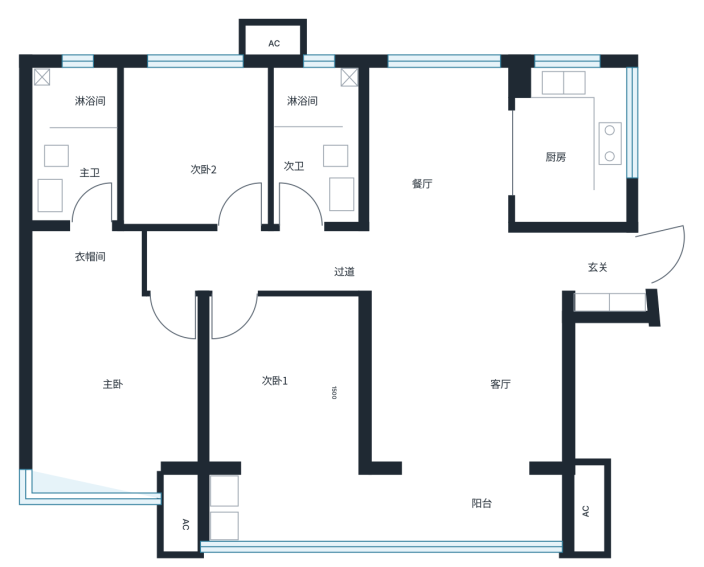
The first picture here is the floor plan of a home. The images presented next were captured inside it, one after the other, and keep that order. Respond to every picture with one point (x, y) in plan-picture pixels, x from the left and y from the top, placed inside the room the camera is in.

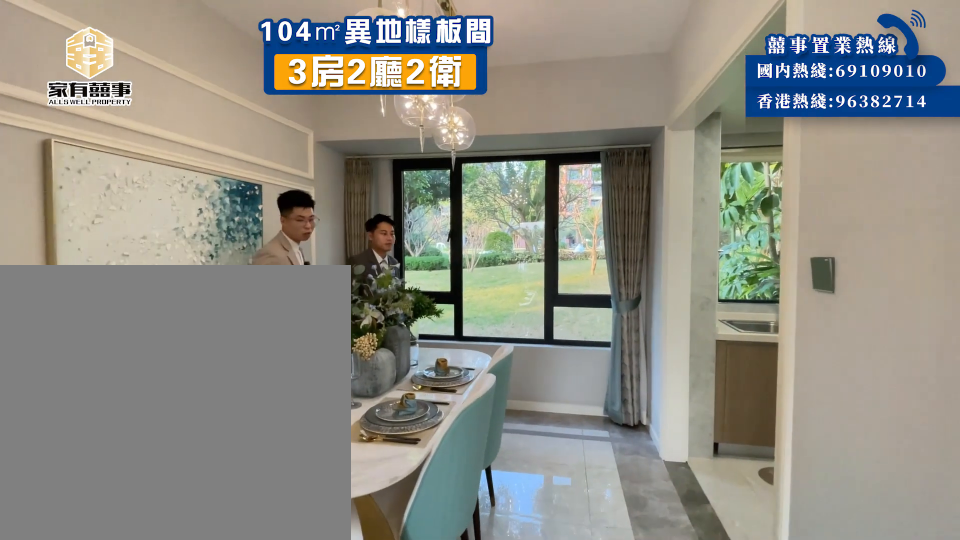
(473, 155)
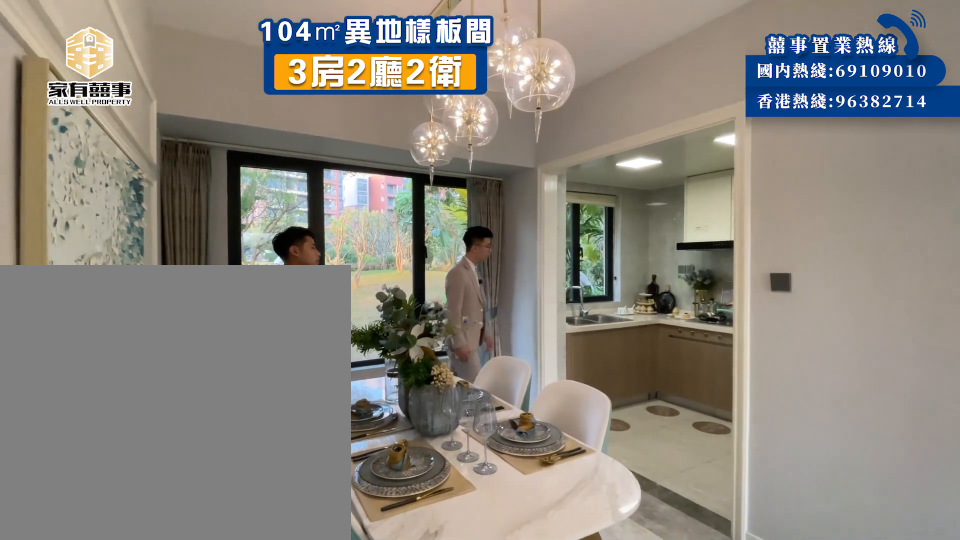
(480, 153)
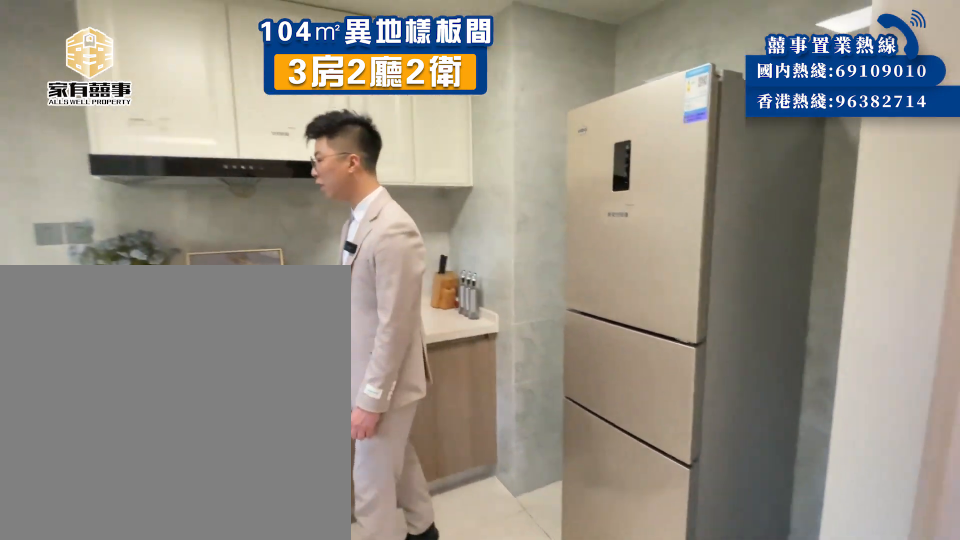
(549, 137)
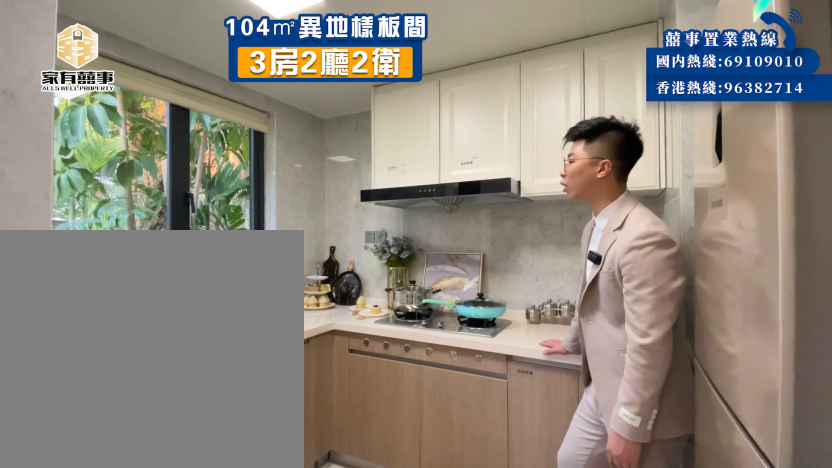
(549, 137)
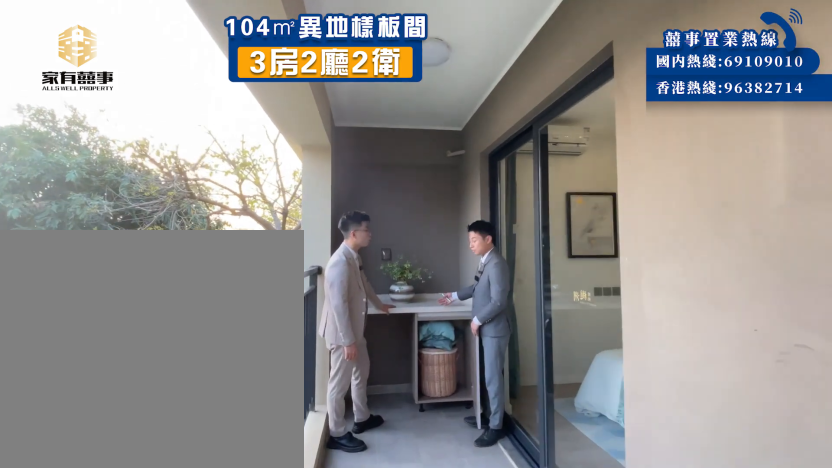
(297, 499)
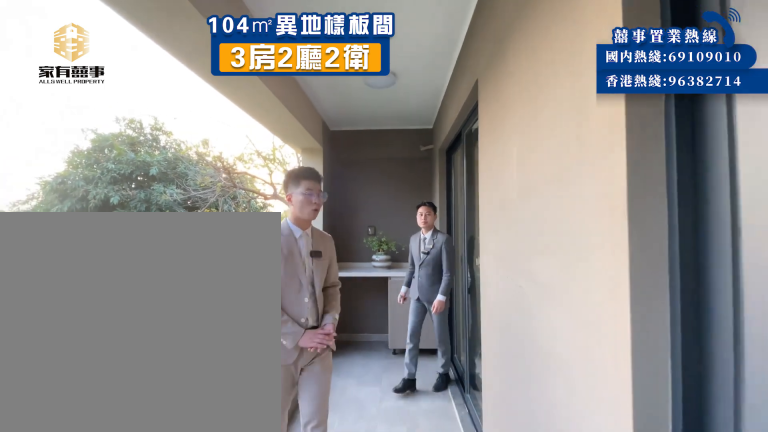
(386, 503)
